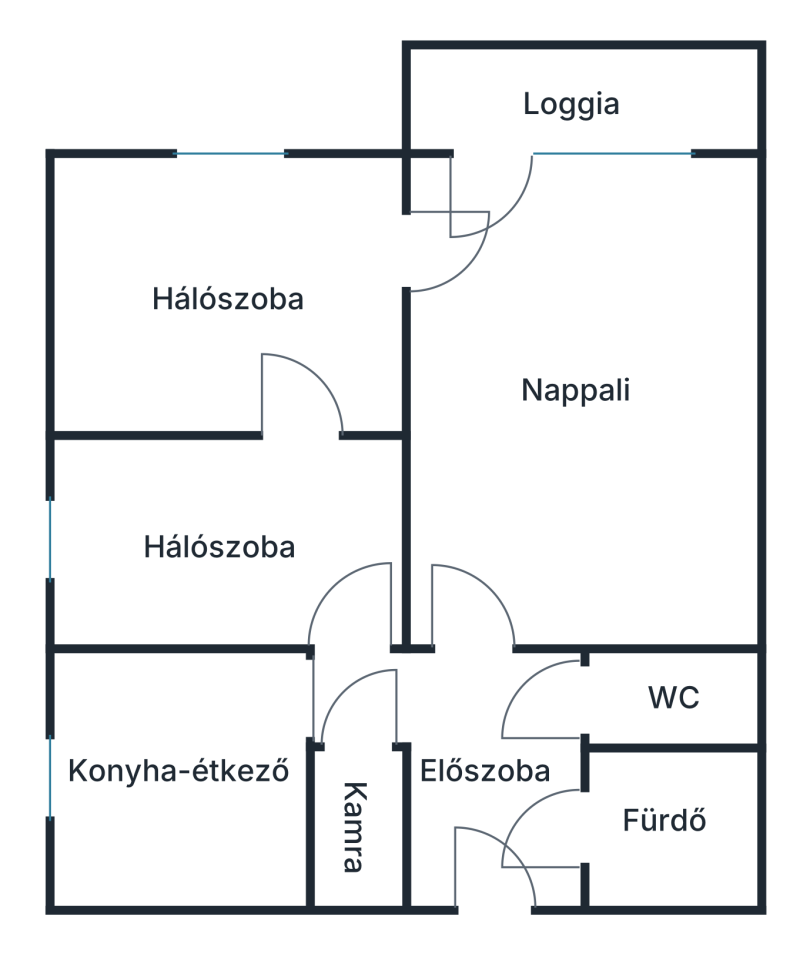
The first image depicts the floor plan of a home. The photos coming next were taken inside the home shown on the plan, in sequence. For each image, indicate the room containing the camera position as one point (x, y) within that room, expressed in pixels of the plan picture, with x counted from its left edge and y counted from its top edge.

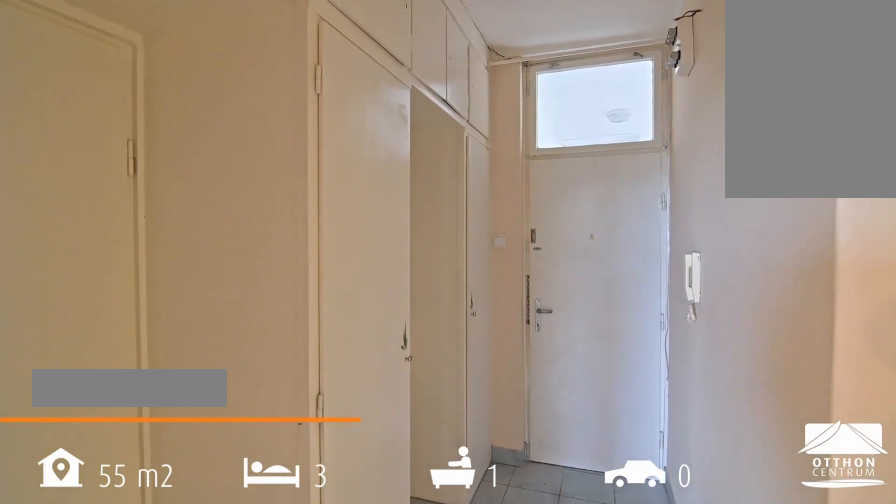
(492, 765)
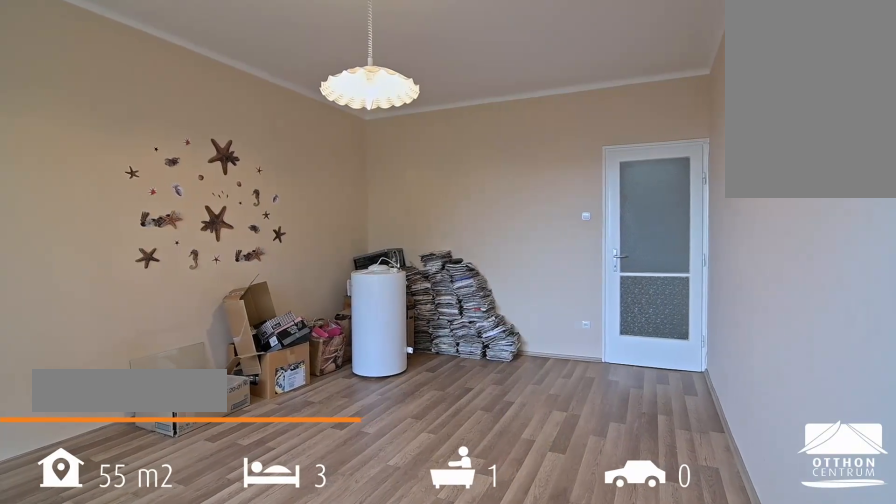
(580, 347)
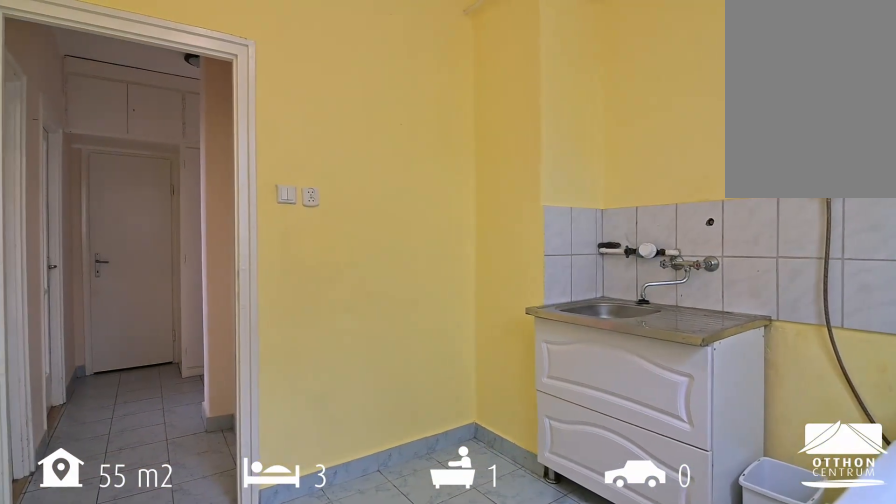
(196, 813)
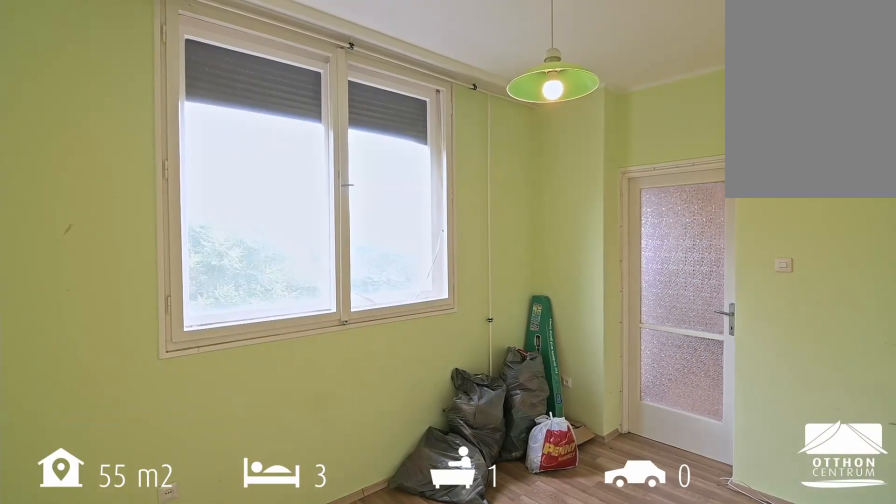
(236, 247)
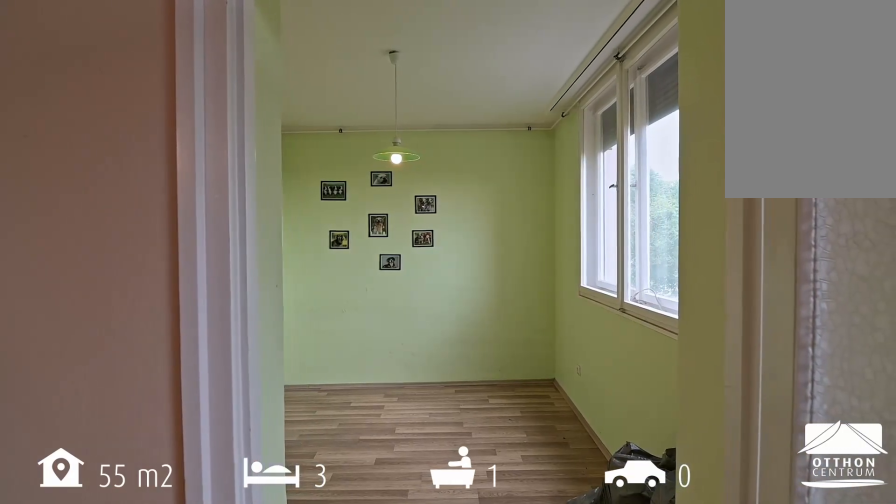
(236, 247)
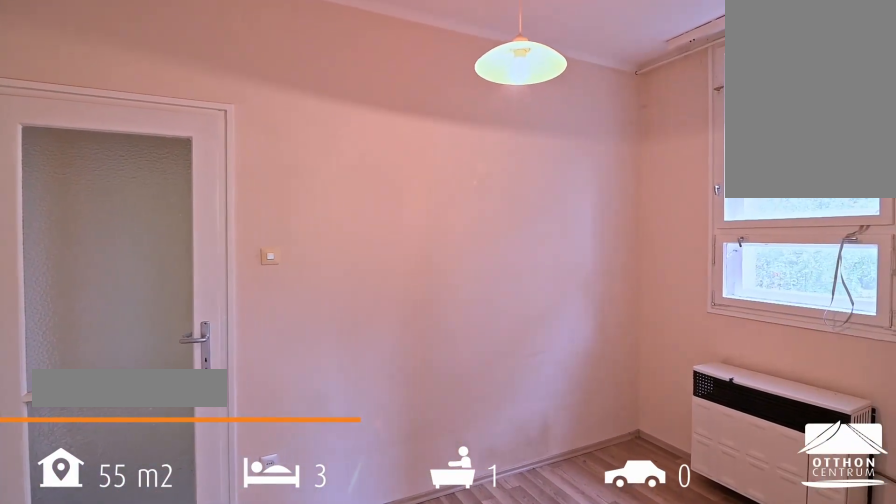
(237, 516)
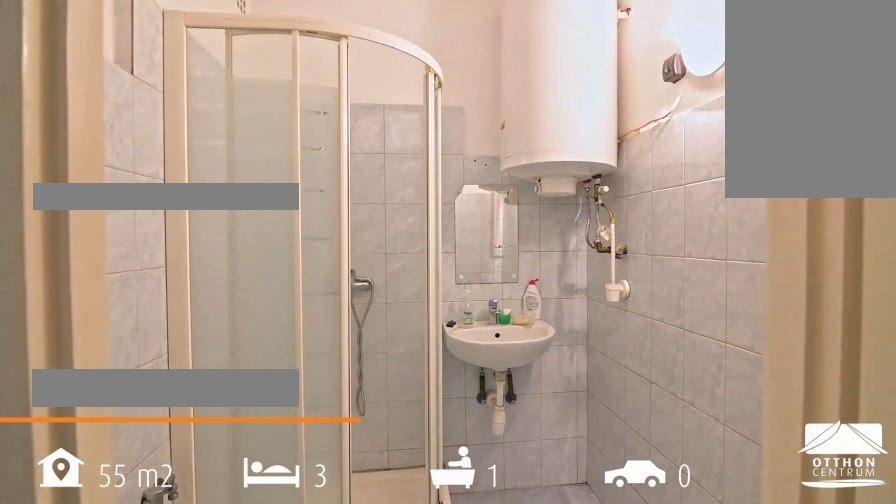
(672, 813)
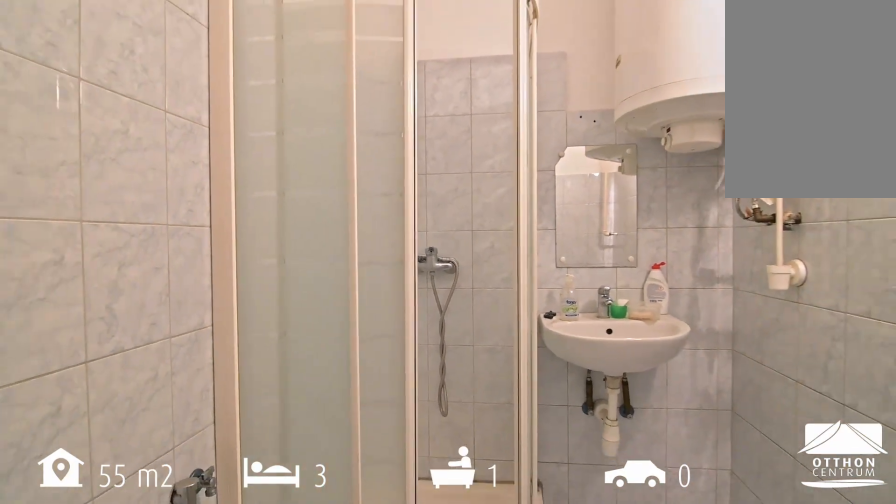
(672, 813)
